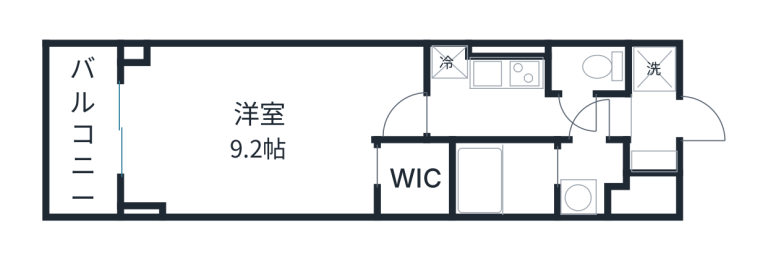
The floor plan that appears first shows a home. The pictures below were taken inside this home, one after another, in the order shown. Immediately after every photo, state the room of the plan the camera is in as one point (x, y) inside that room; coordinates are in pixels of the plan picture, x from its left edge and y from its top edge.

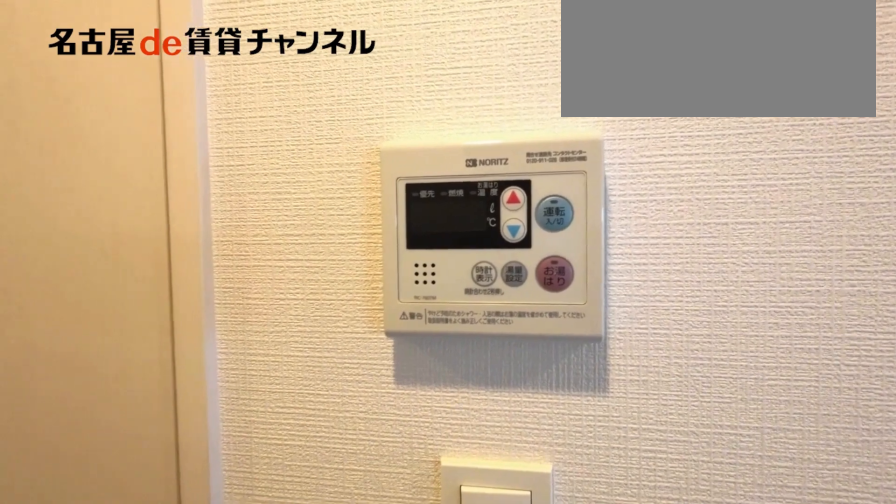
(524, 114)
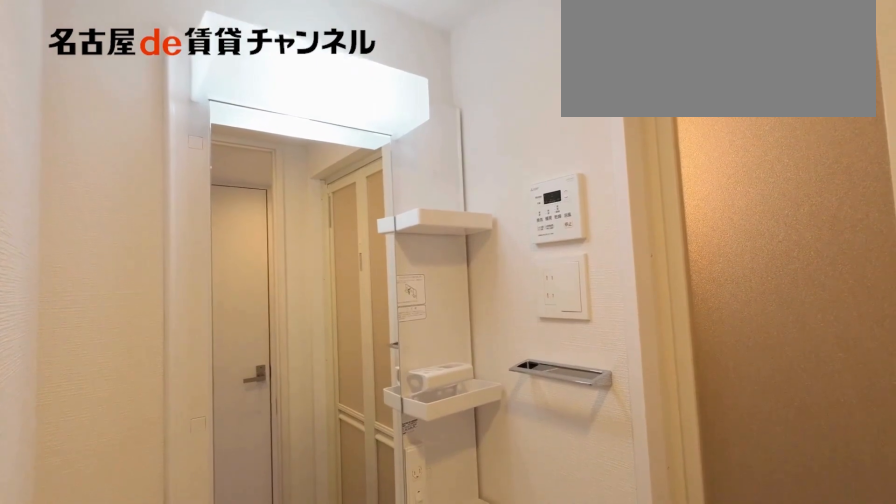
(590, 177)
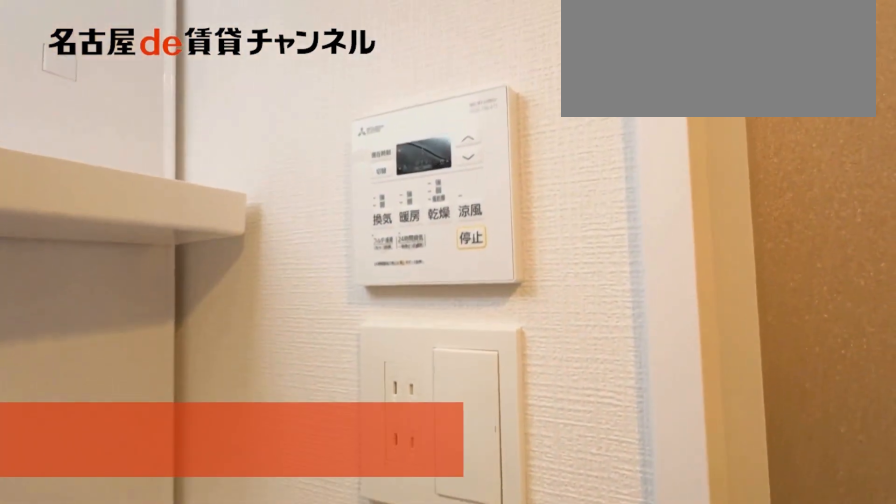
(590, 177)
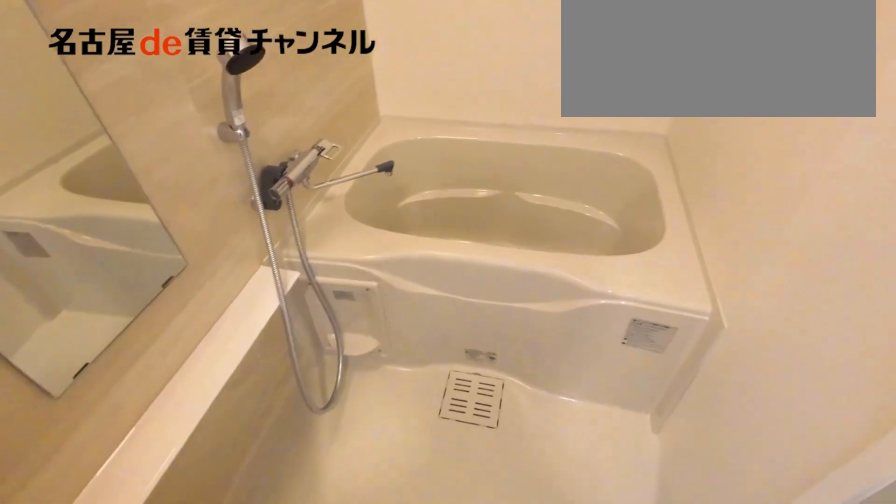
(505, 180)
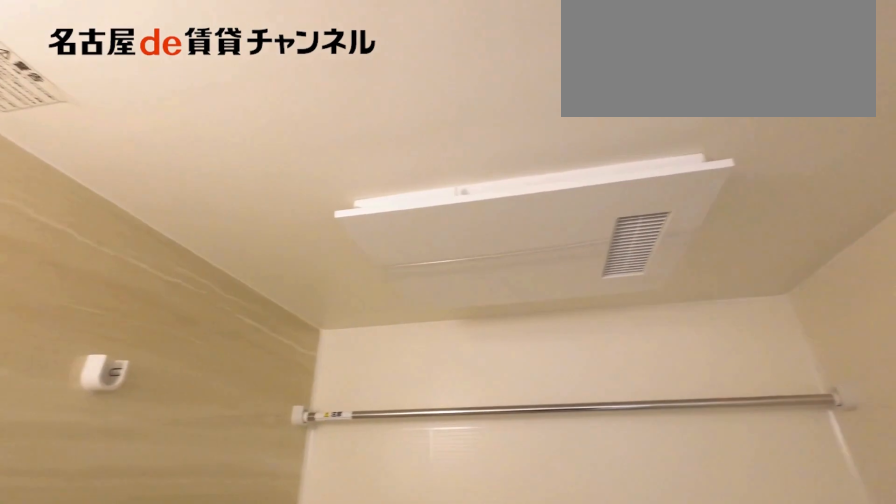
(505, 180)
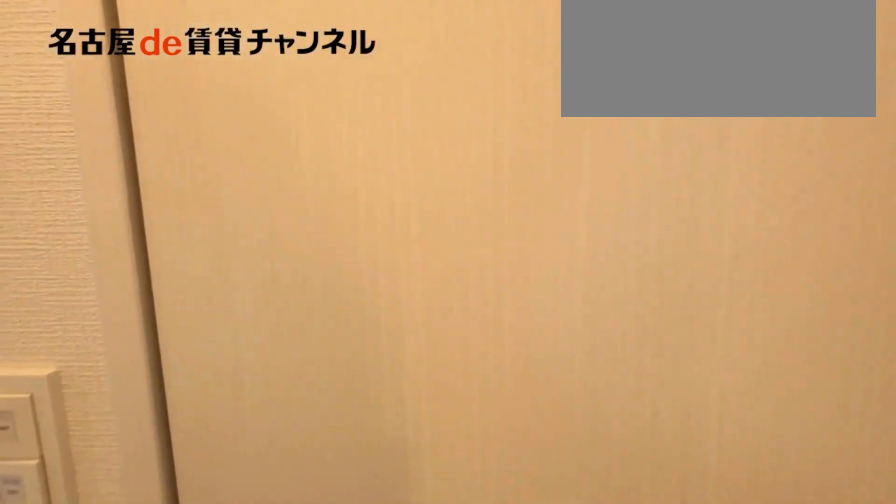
(524, 114)
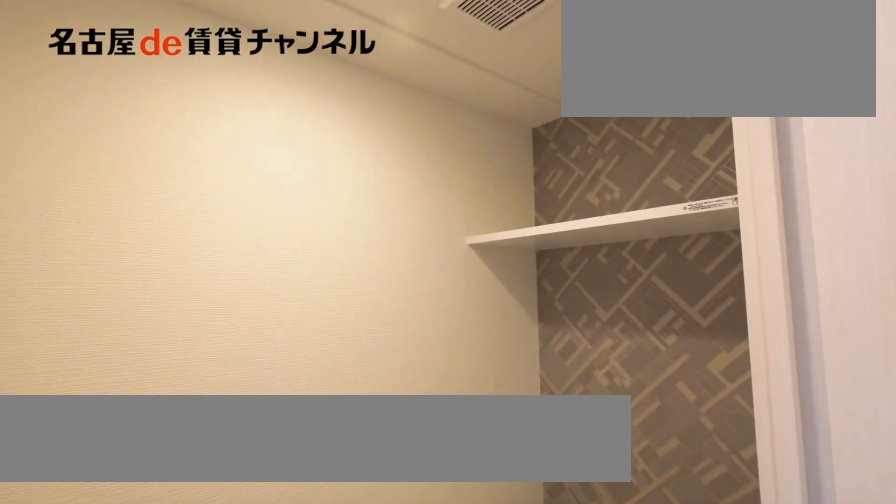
(587, 68)
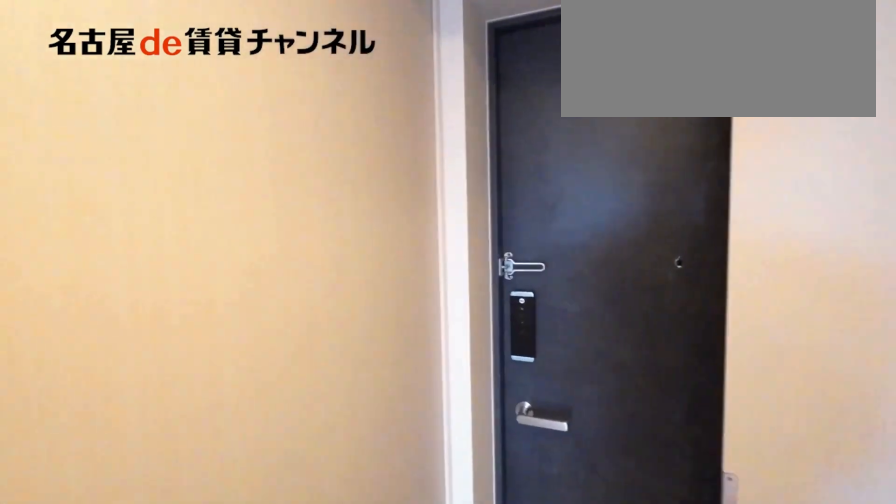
(653, 123)
